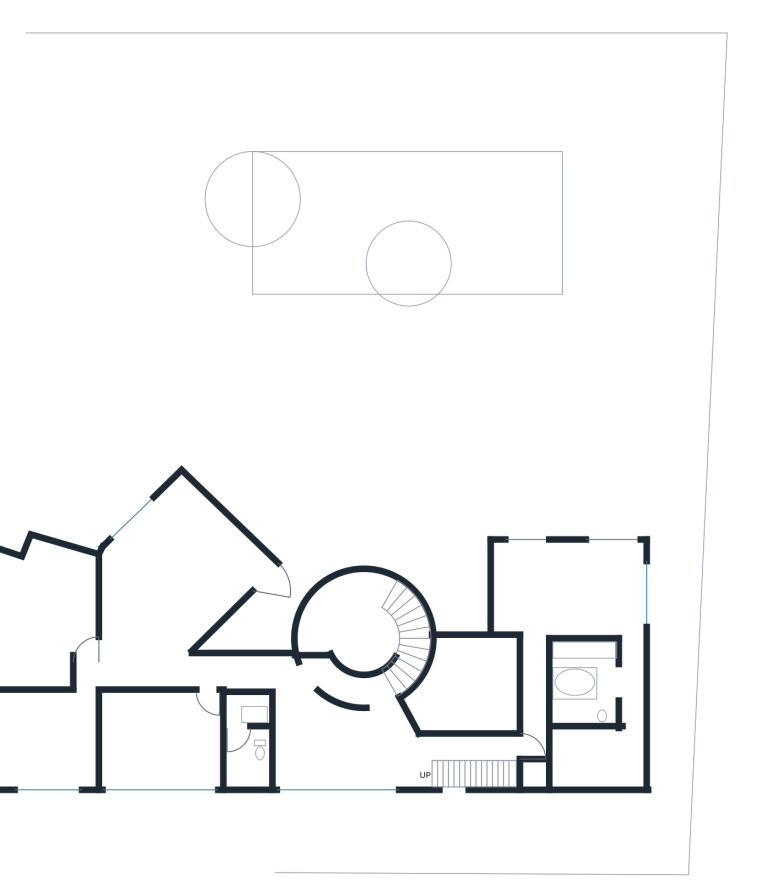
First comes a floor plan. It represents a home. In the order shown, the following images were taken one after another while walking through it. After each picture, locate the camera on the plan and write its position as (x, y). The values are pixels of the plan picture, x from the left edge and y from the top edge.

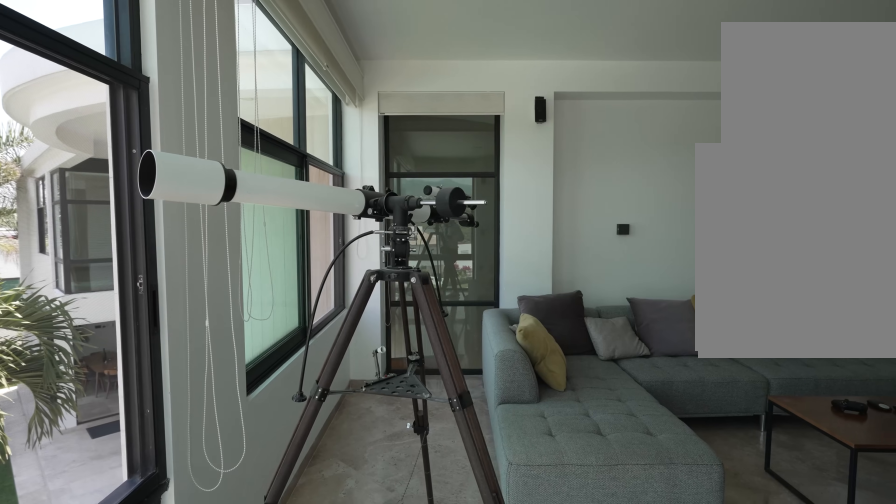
(173, 531)
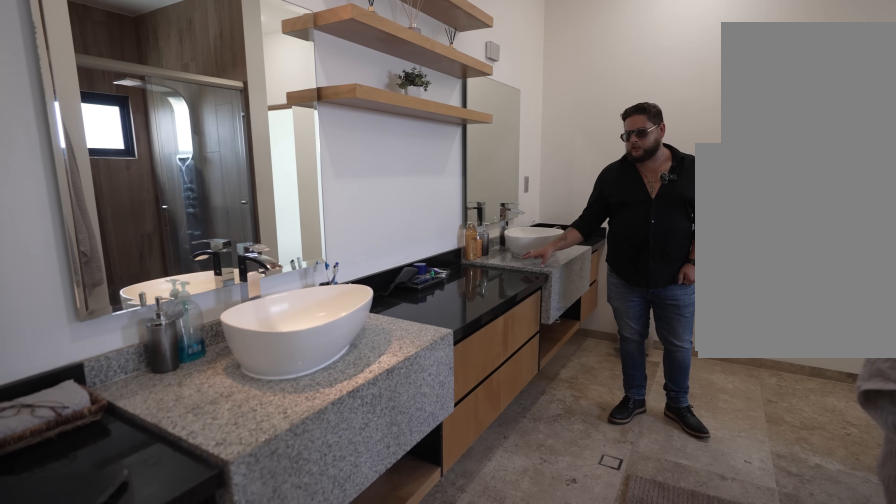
(611, 681)
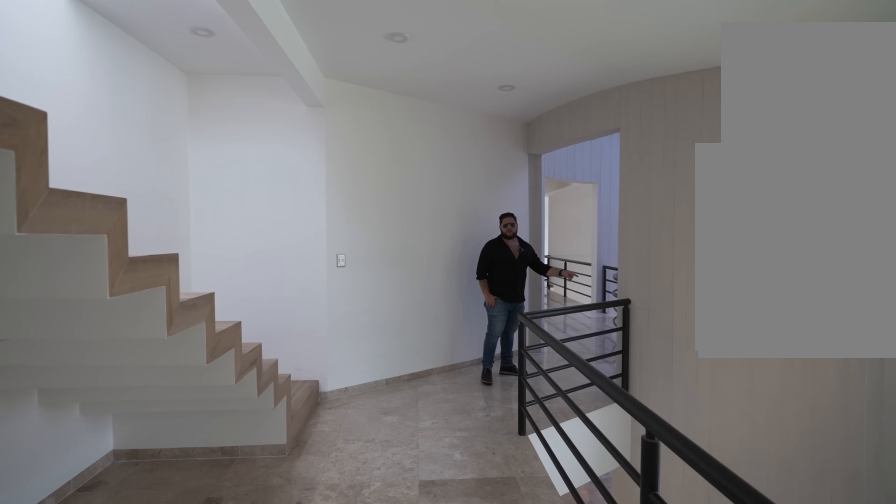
(491, 744)
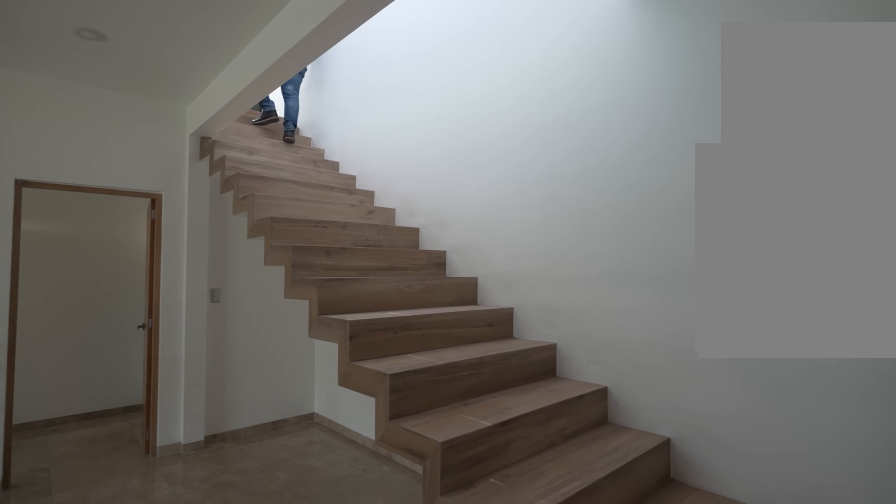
(425, 763)
